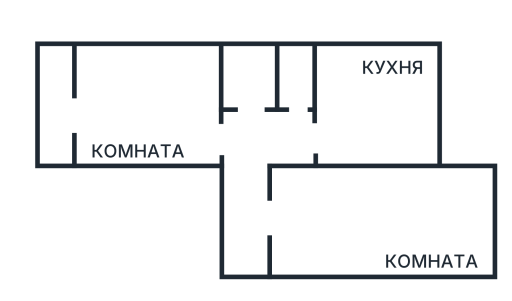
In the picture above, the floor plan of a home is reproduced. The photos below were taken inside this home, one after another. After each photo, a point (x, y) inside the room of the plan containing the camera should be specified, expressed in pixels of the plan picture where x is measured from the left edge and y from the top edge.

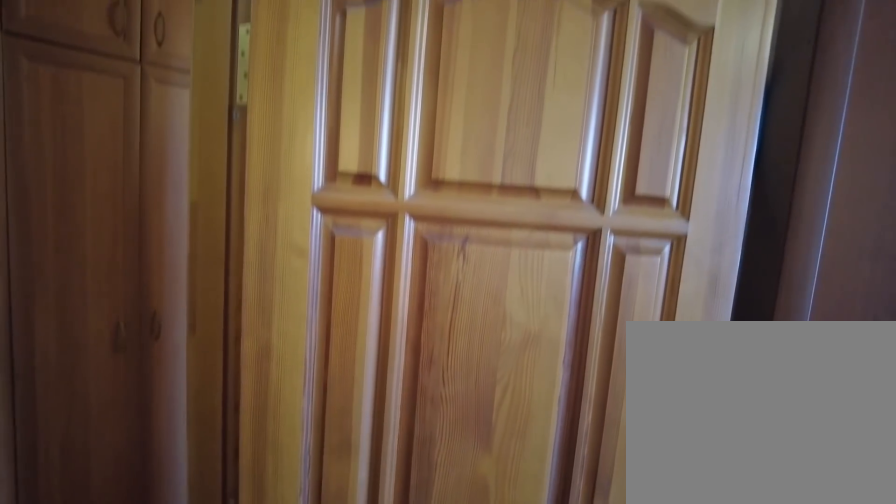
(273, 227)
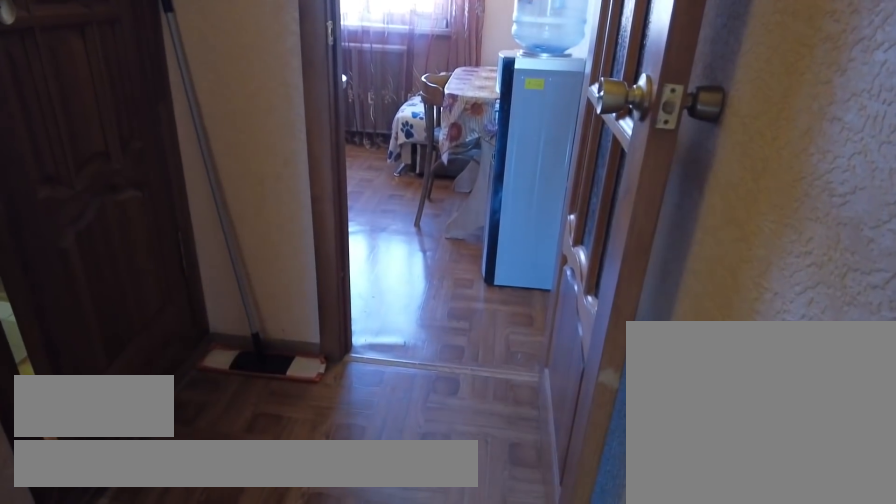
(251, 180)
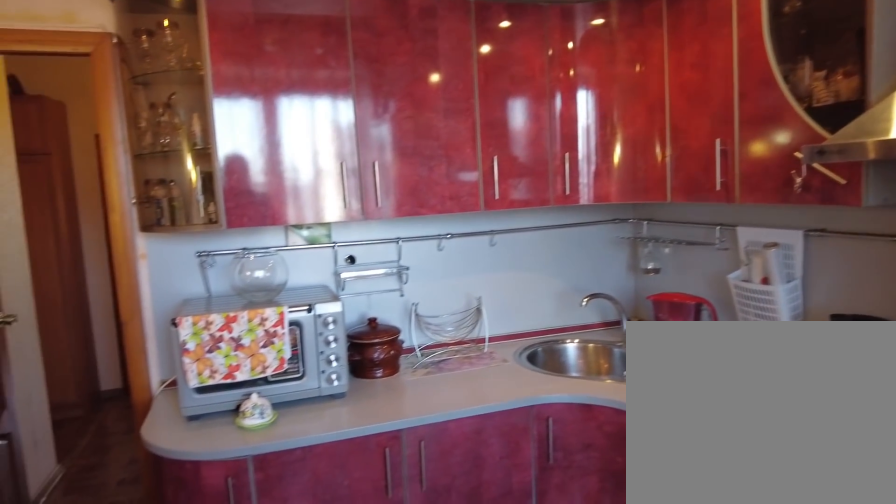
(345, 140)
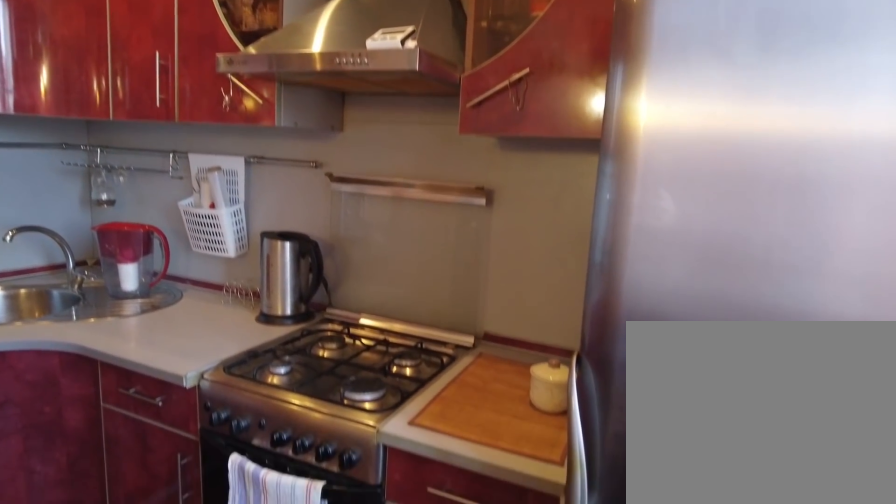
(345, 140)
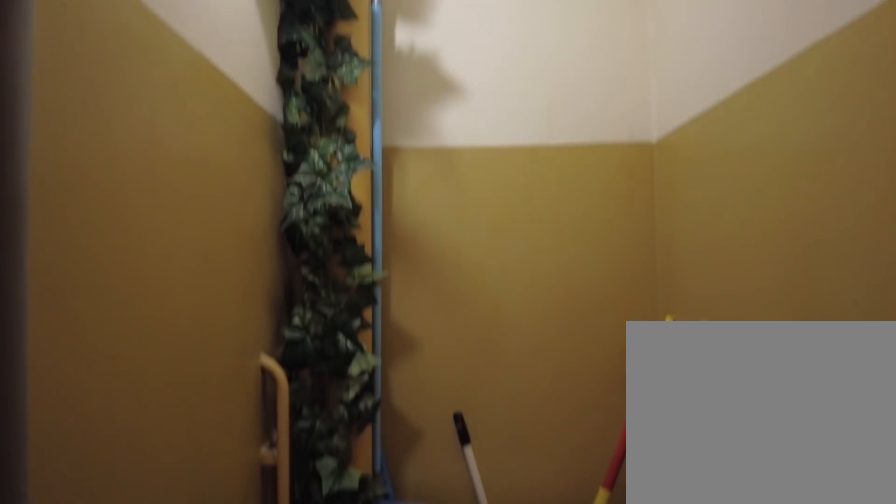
(297, 138)
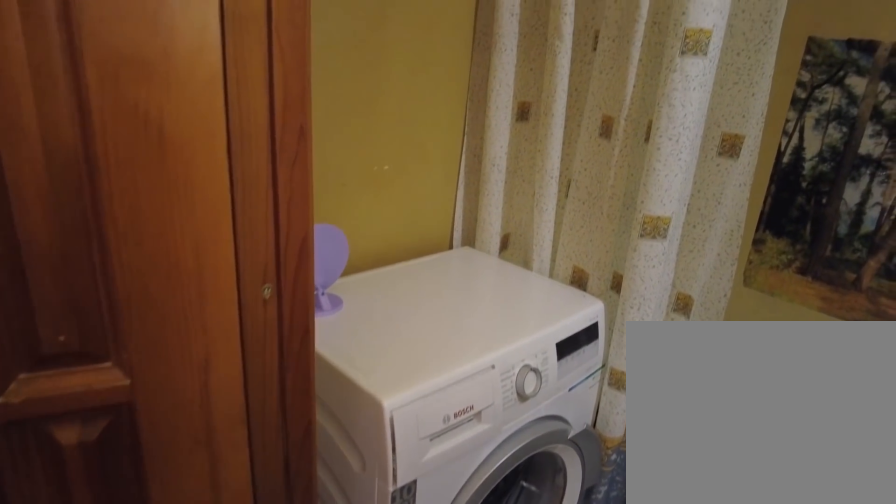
(253, 138)
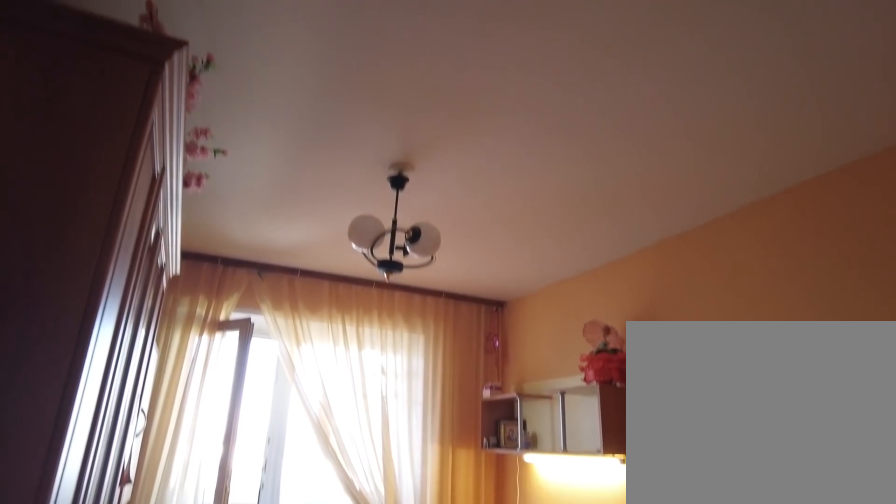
(163, 122)
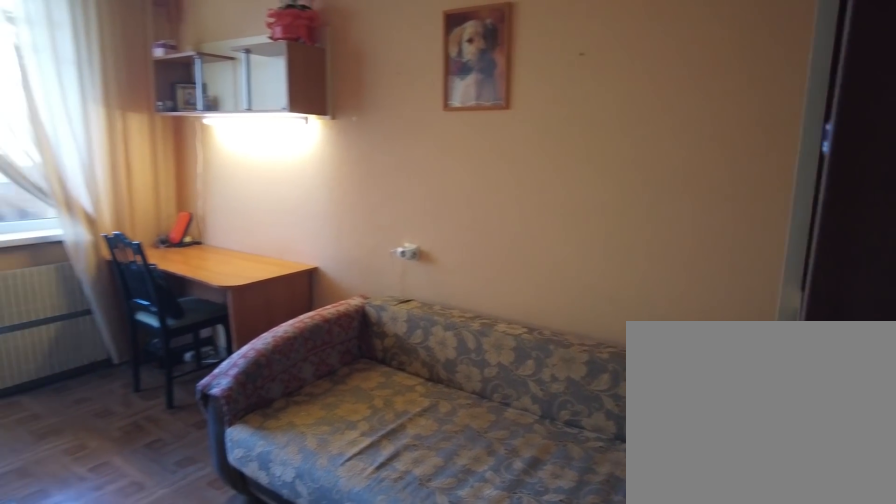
(163, 122)
